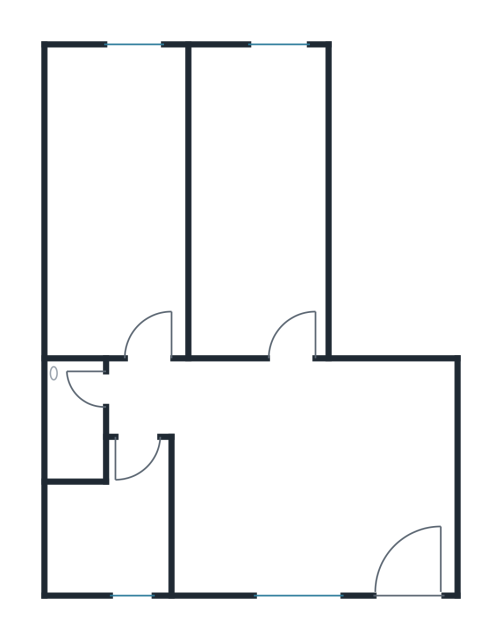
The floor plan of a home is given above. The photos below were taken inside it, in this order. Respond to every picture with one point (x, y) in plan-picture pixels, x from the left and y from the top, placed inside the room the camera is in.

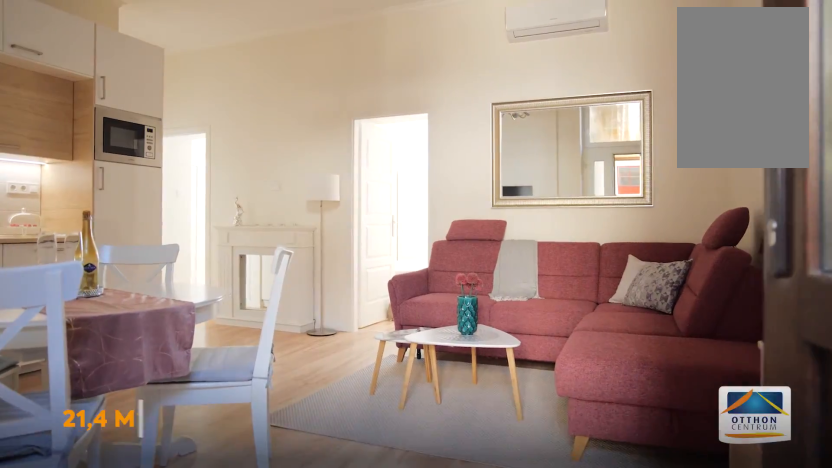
(301, 492)
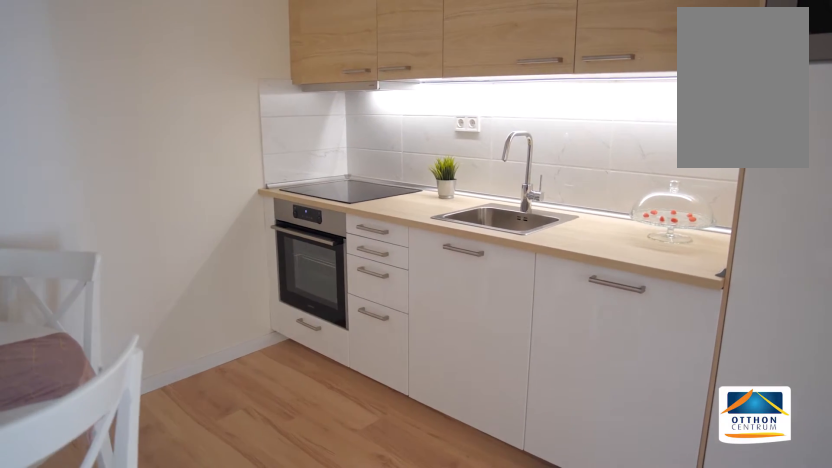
(302, 492)
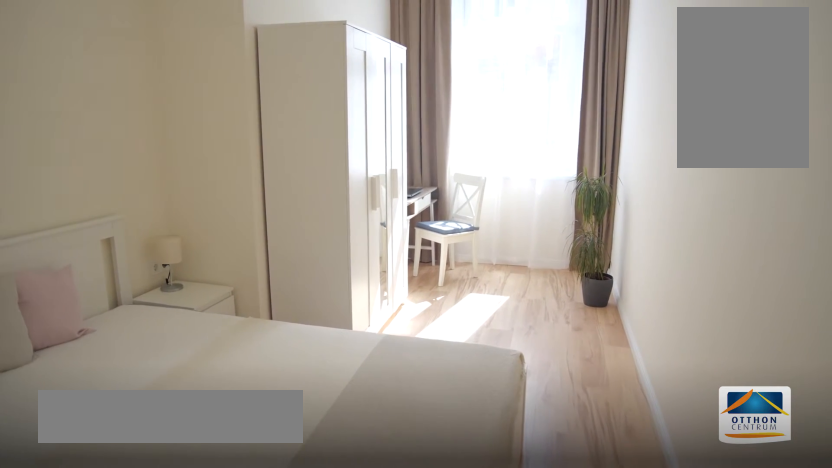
(263, 209)
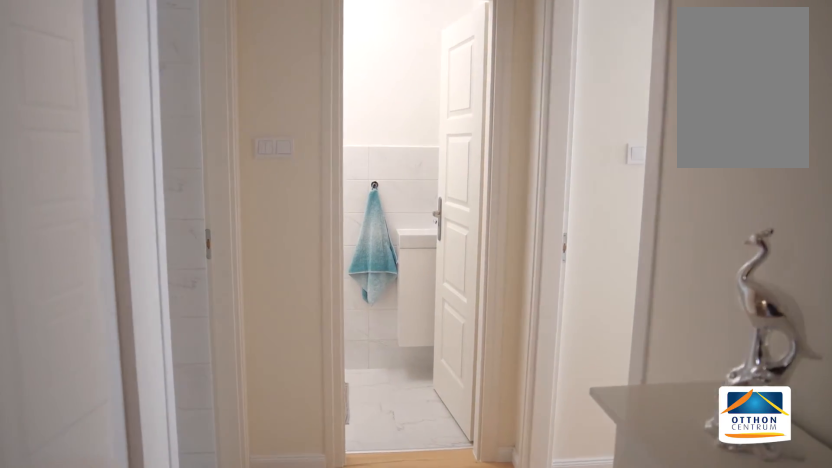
(175, 405)
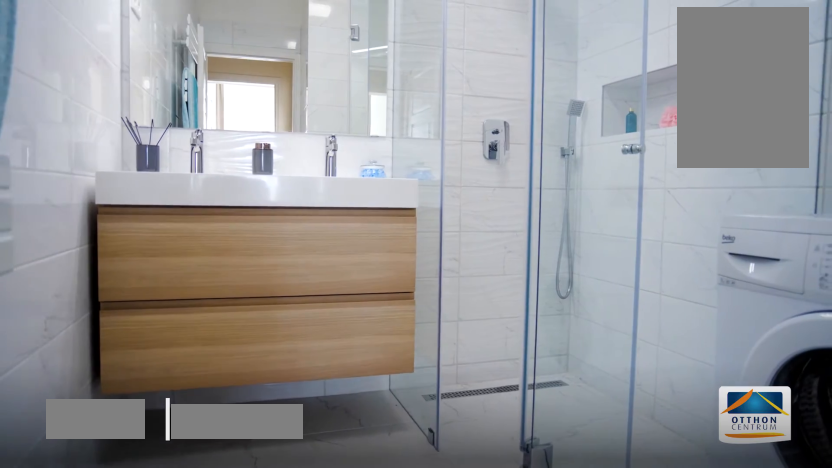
(113, 534)
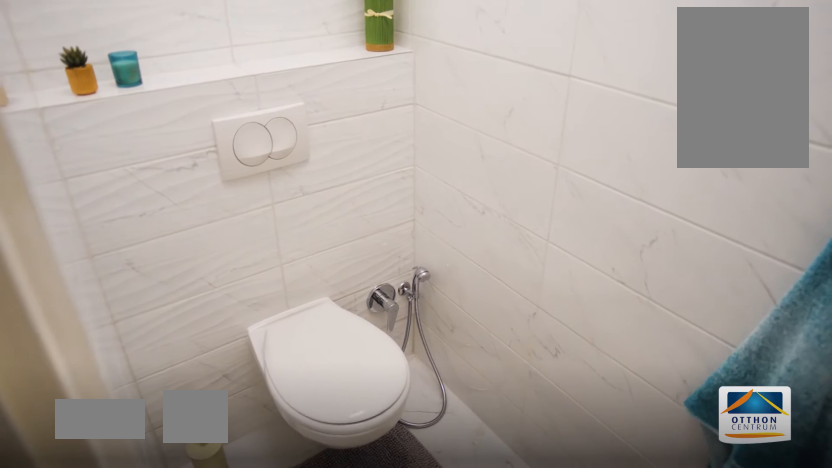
(77, 423)
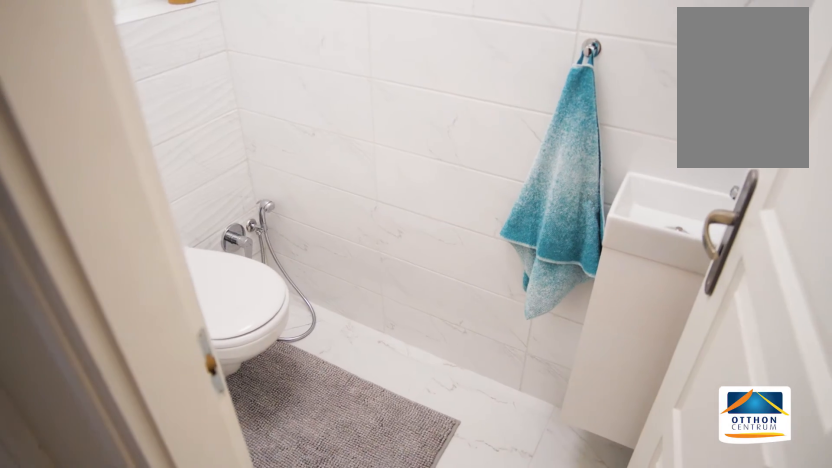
(77, 423)
